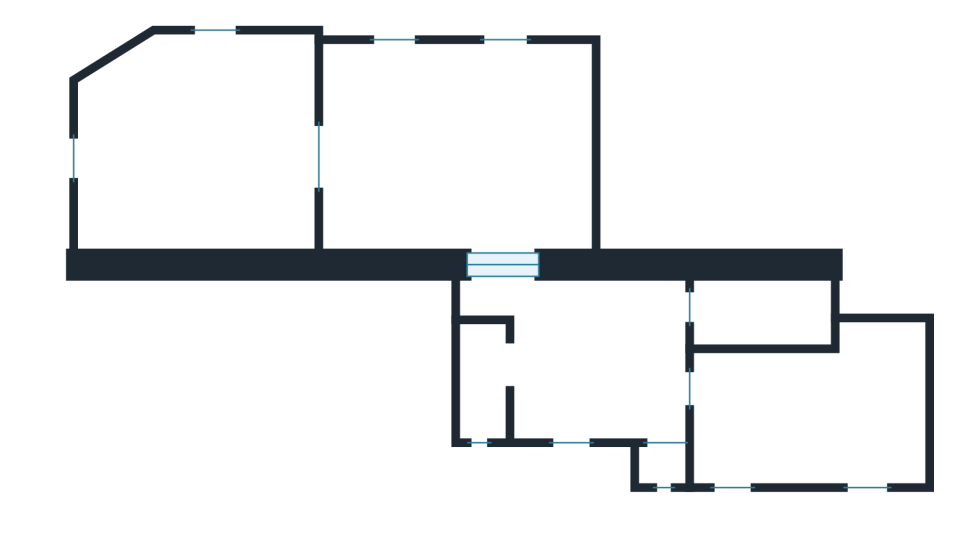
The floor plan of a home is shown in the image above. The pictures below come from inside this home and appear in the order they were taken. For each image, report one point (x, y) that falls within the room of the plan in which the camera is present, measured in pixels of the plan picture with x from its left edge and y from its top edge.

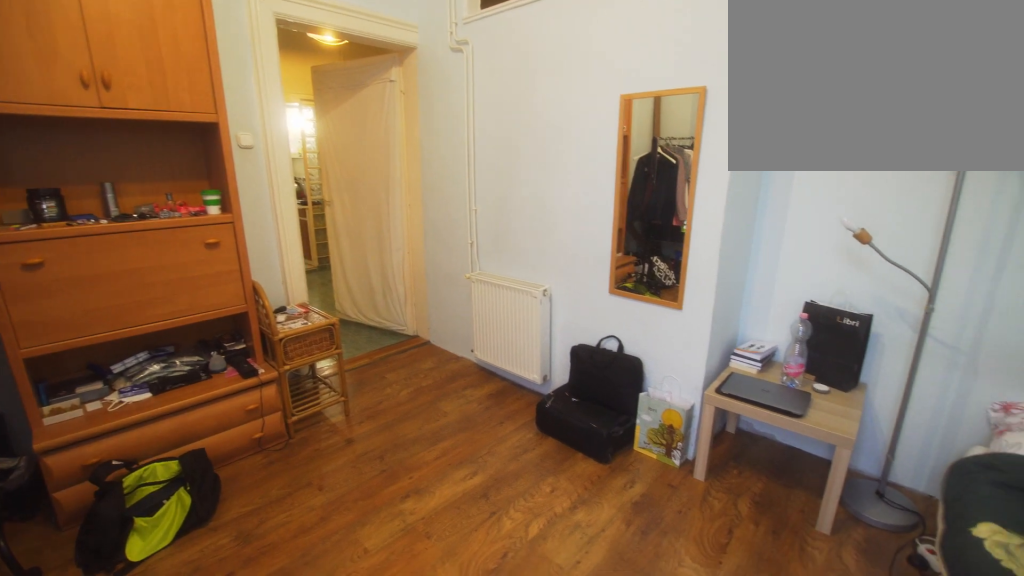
(822, 424)
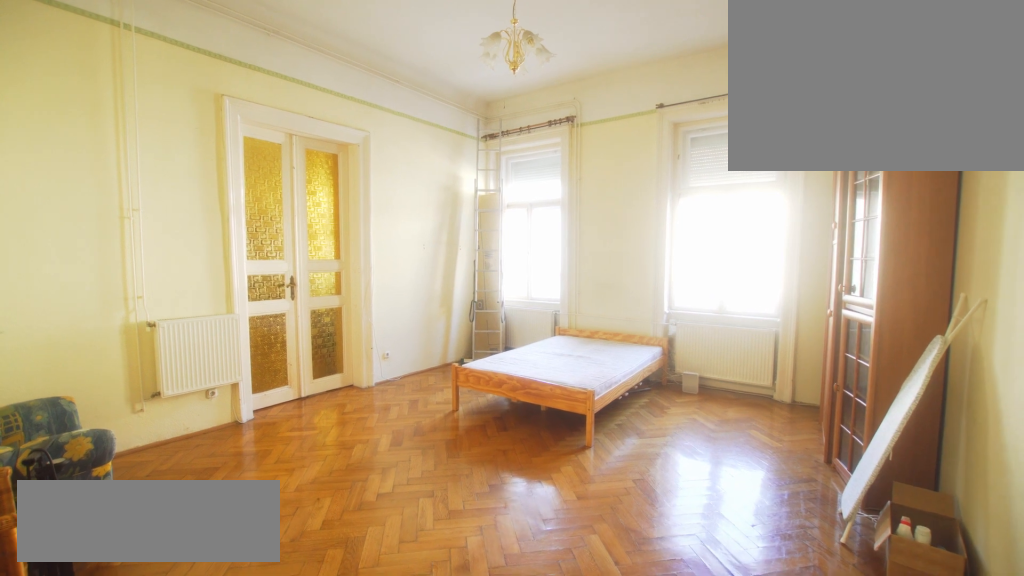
(463, 156)
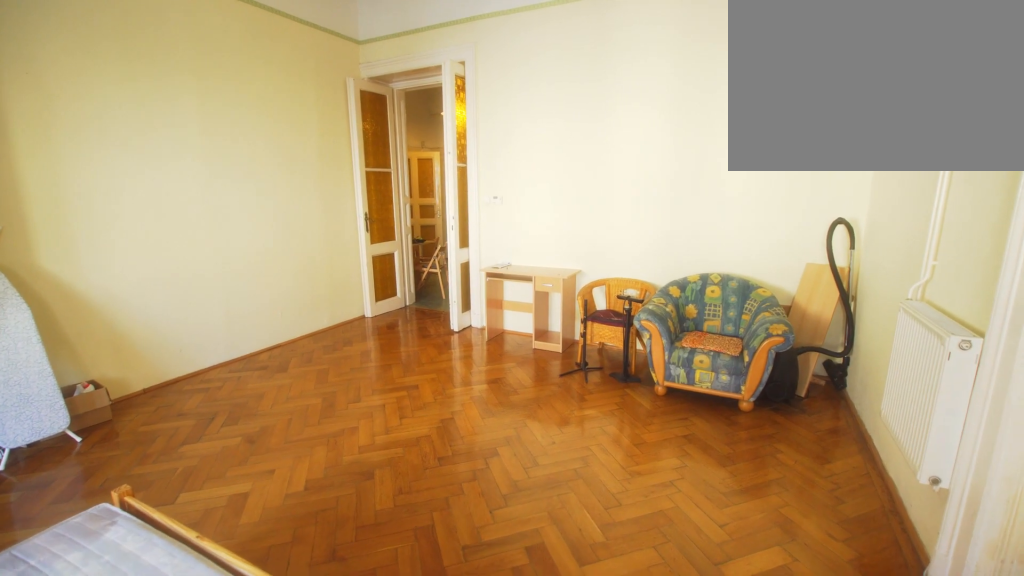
(462, 156)
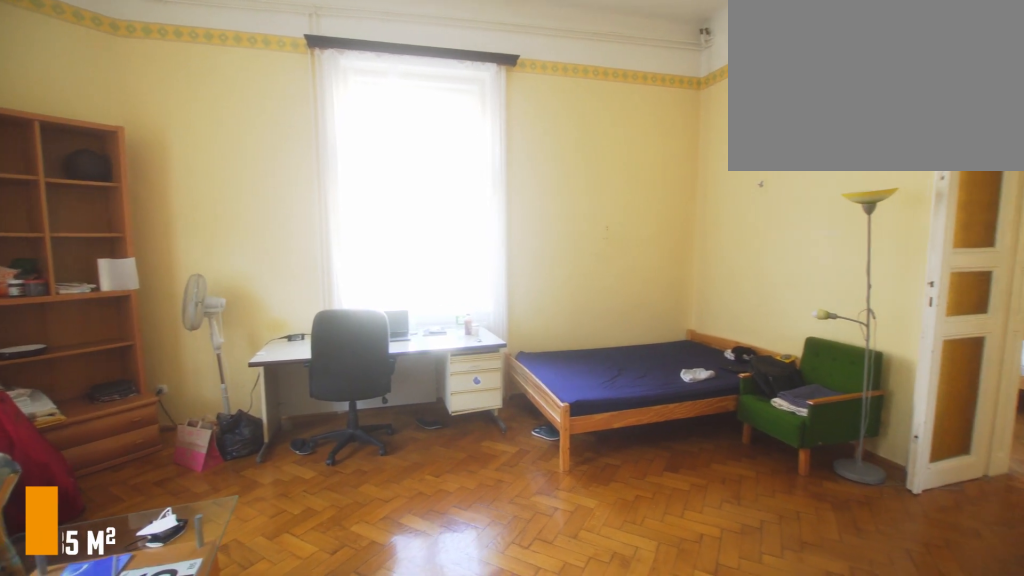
(199, 156)
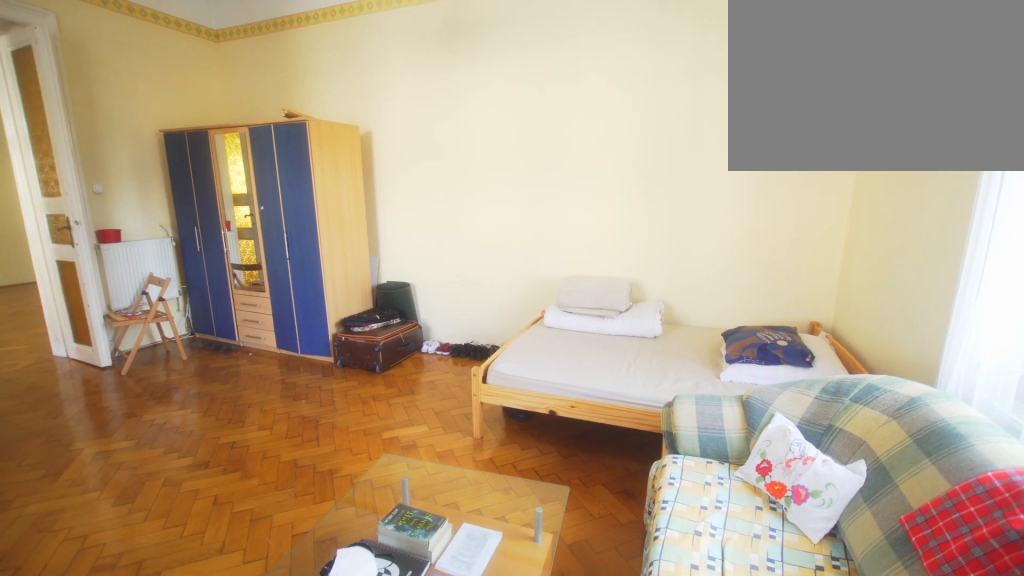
(199, 156)
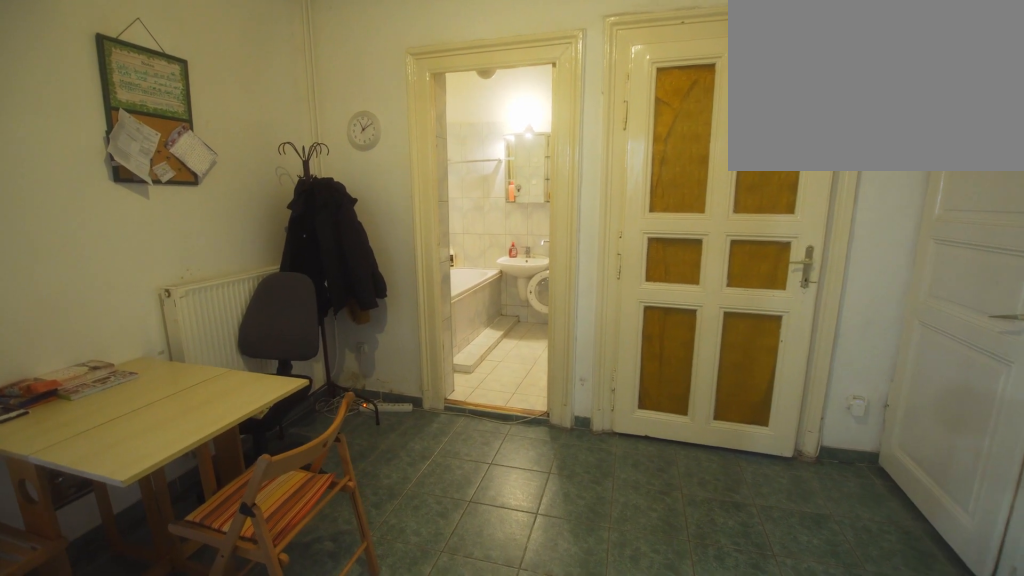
(575, 366)
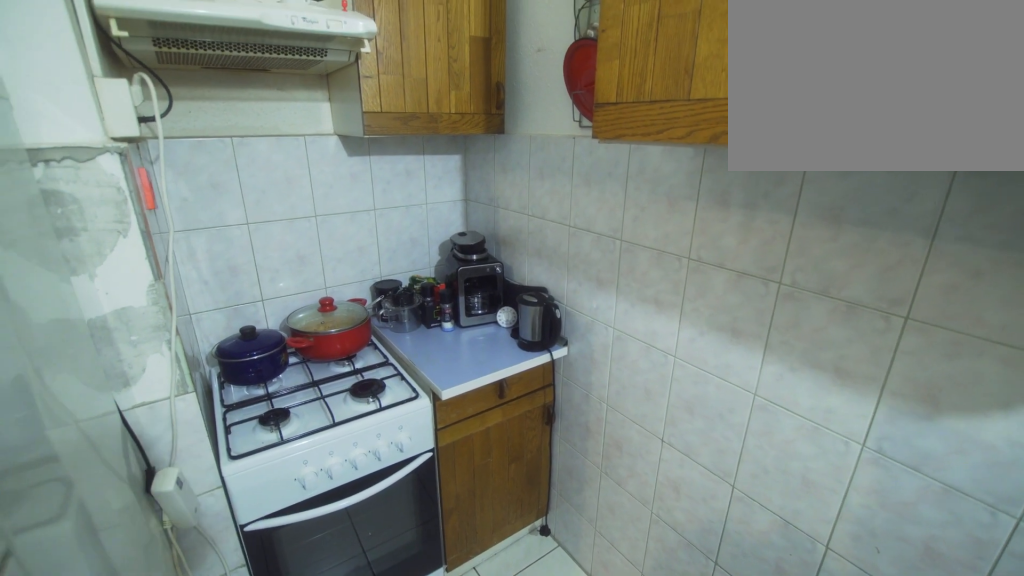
(485, 371)
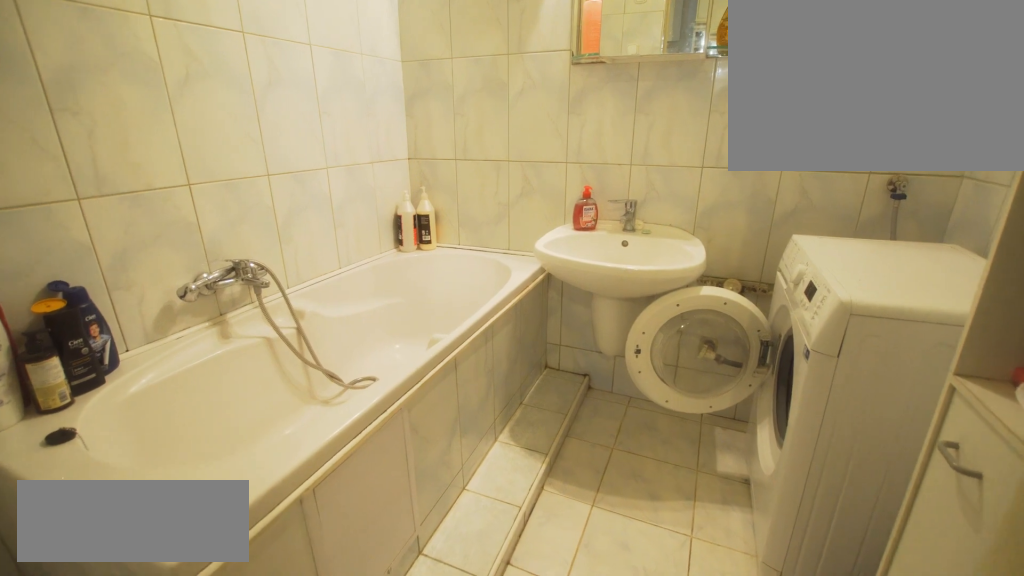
(761, 305)
